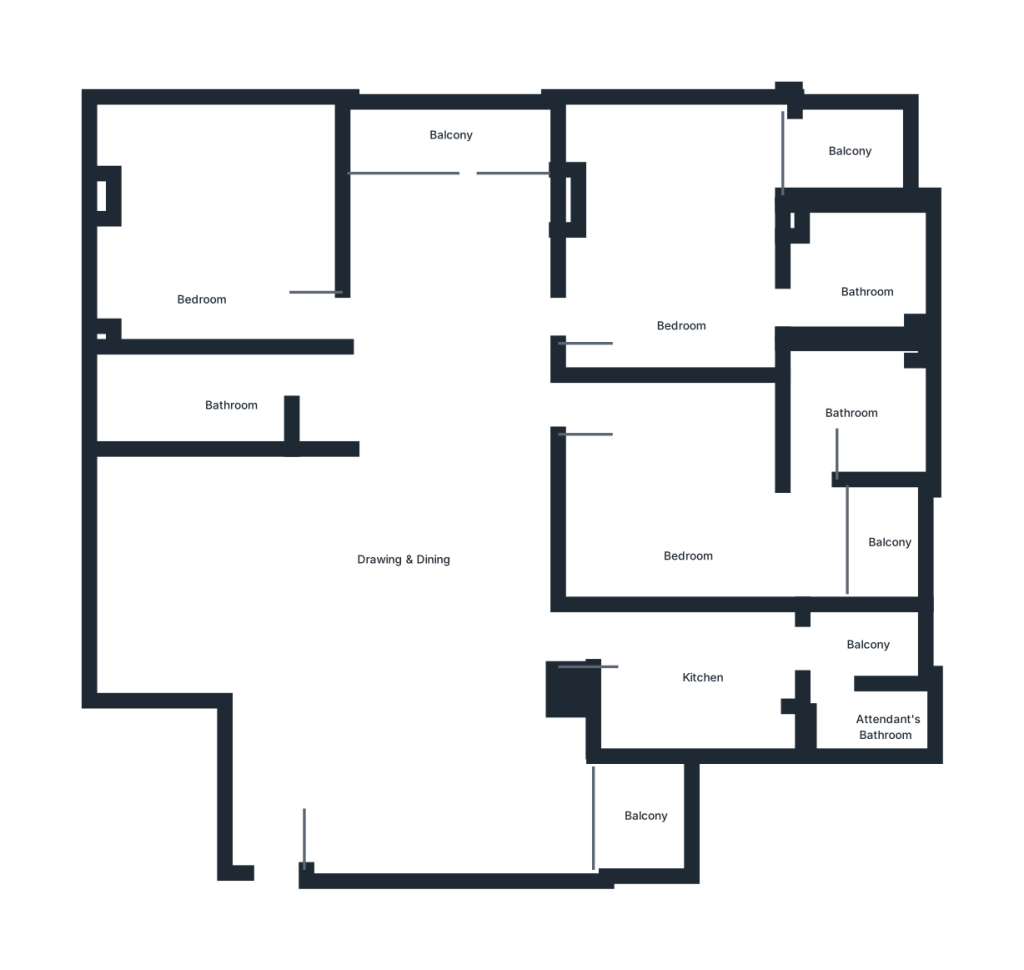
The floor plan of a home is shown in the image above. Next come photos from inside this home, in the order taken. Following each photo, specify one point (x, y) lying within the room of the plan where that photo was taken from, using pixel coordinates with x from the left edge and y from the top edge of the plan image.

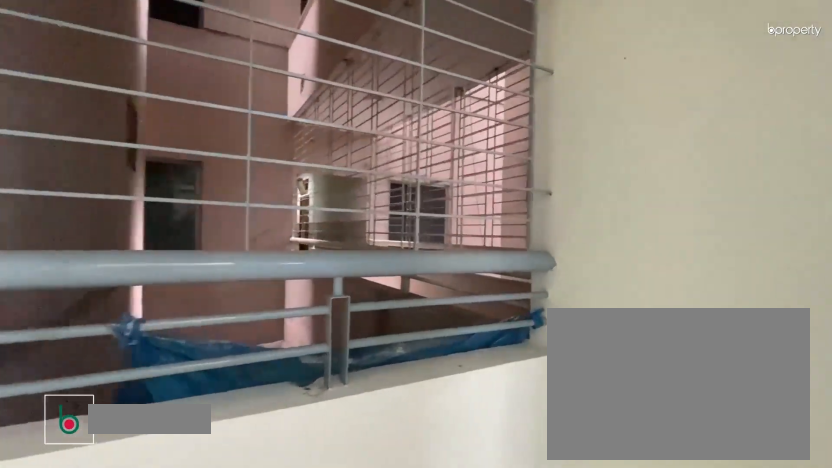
(649, 815)
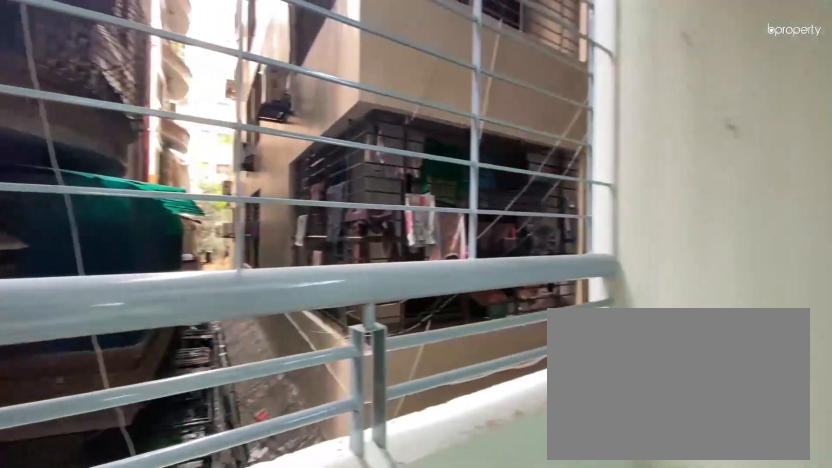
(445, 147)
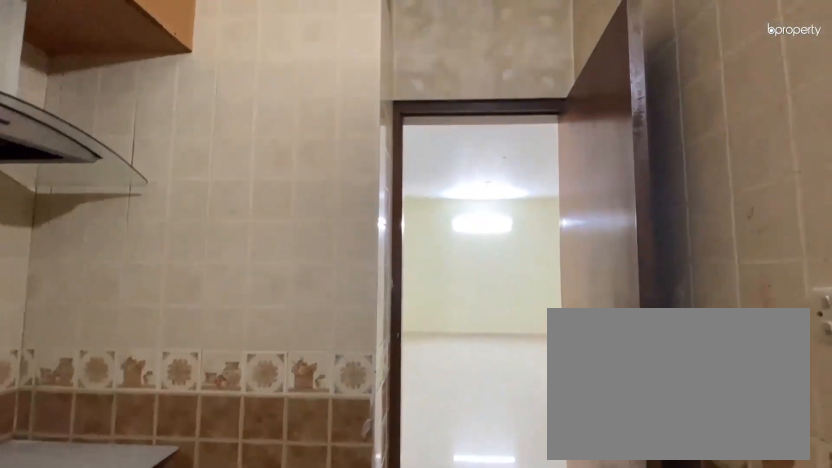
(718, 693)
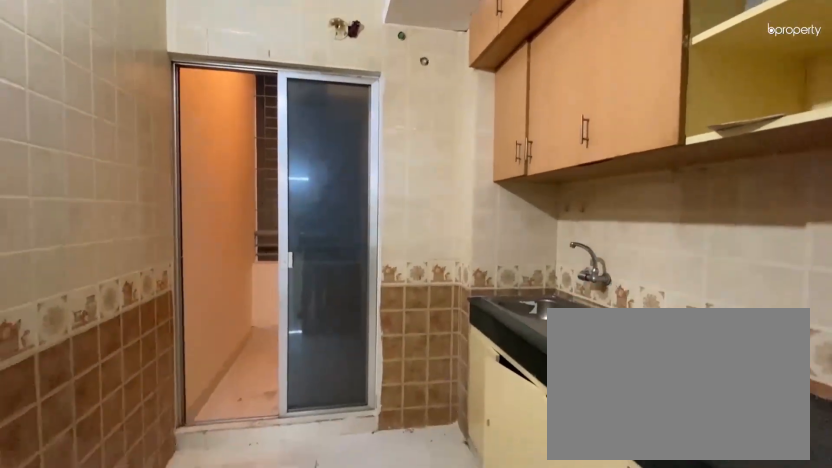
(718, 693)
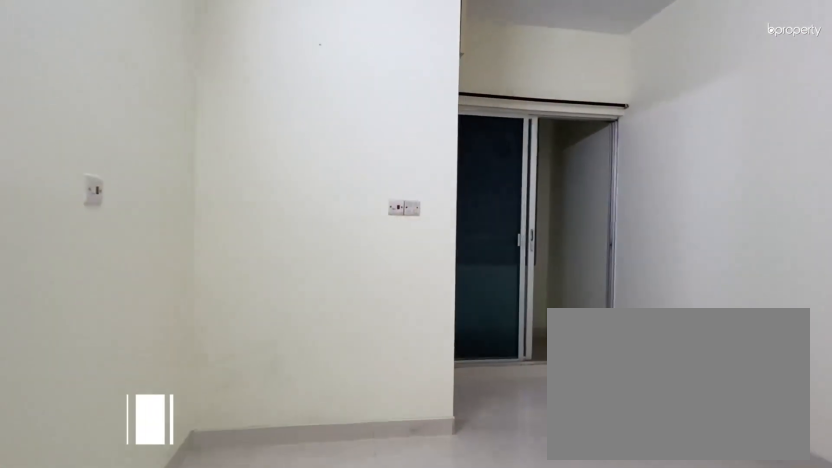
(693, 475)
